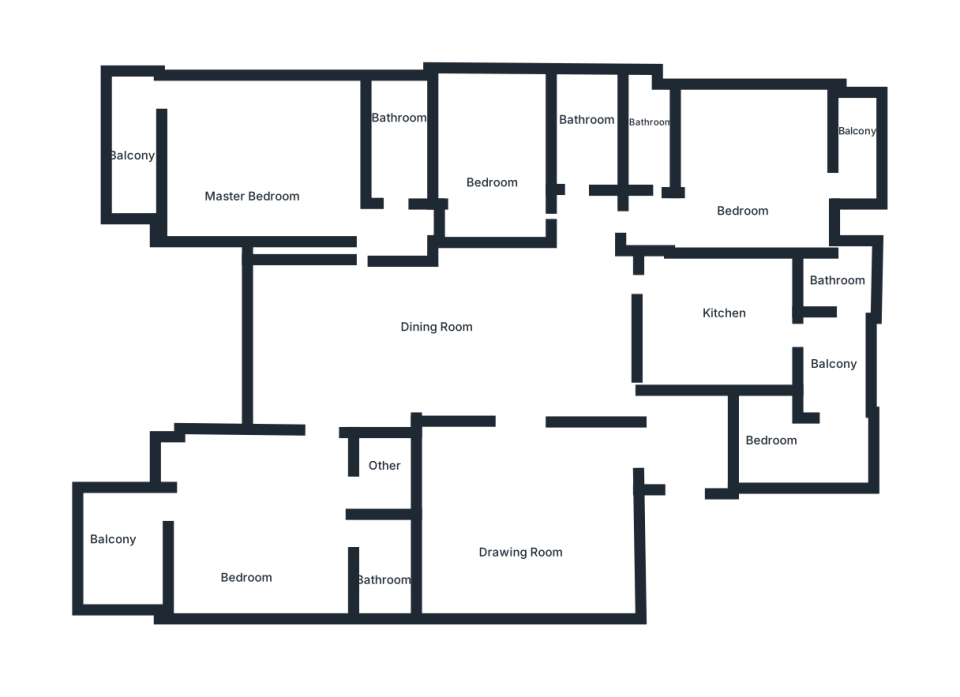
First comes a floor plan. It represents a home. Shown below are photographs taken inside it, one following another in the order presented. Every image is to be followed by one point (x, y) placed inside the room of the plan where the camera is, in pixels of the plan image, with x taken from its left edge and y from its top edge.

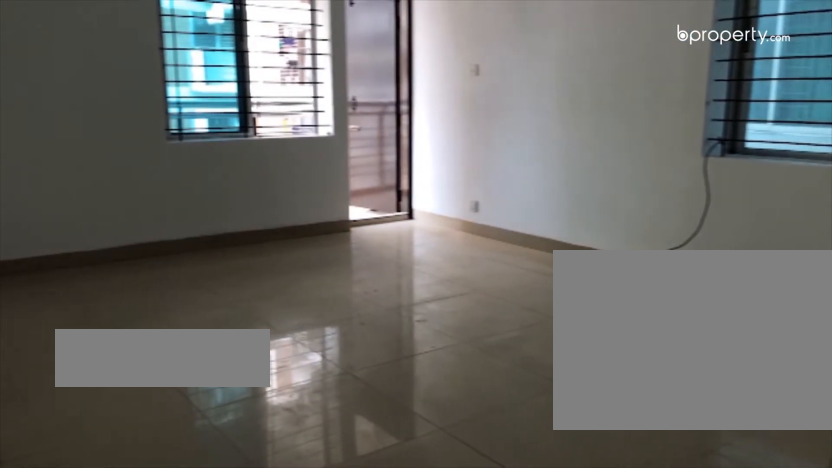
(257, 160)
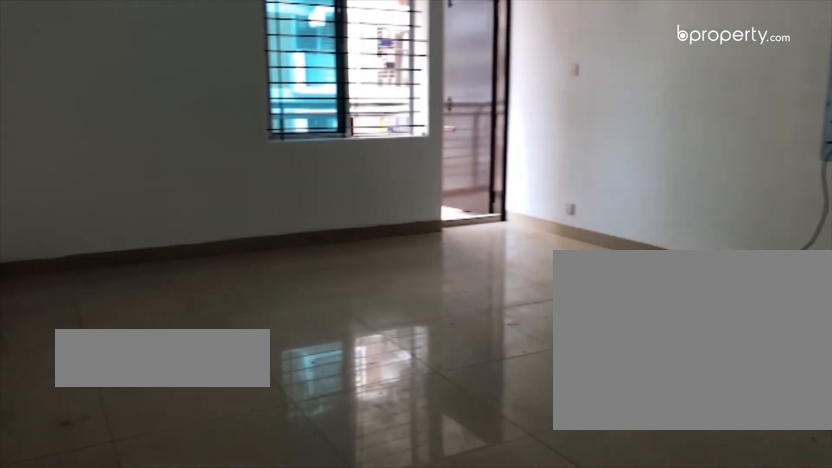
(257, 160)
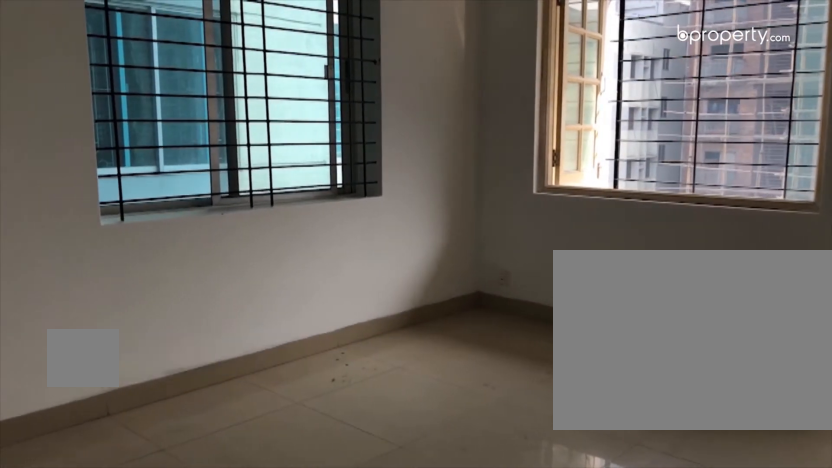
(744, 168)
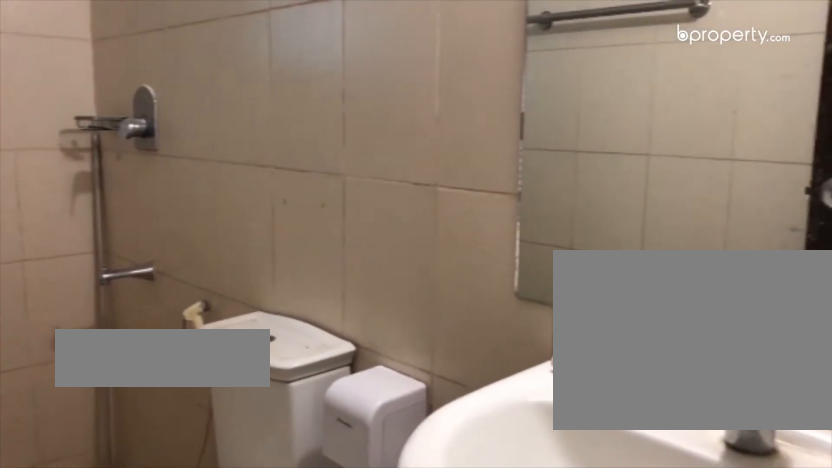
(587, 136)
